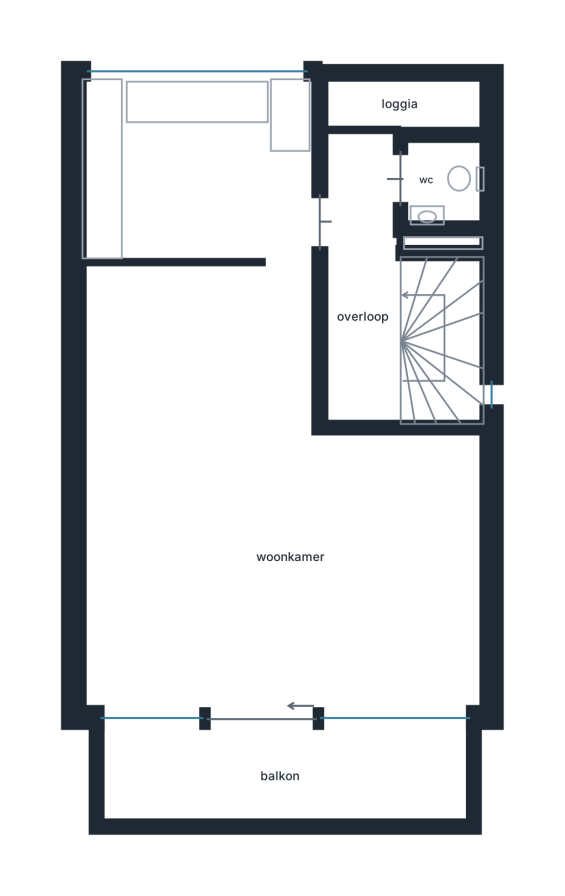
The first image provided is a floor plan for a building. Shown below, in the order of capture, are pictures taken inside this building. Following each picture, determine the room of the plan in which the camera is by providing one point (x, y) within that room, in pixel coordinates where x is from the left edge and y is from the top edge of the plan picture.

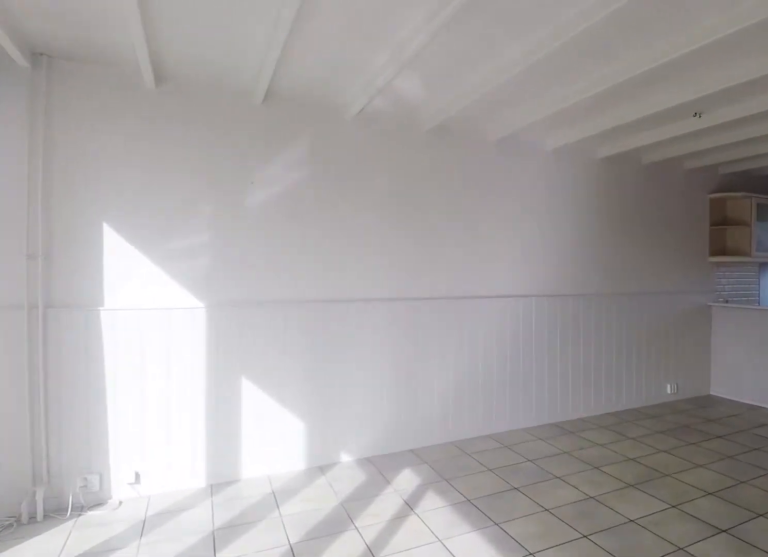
(258, 509)
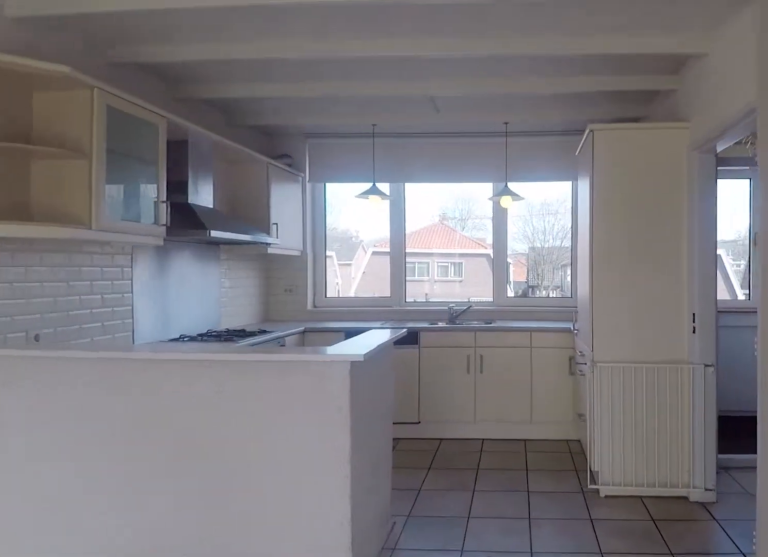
(260, 517)
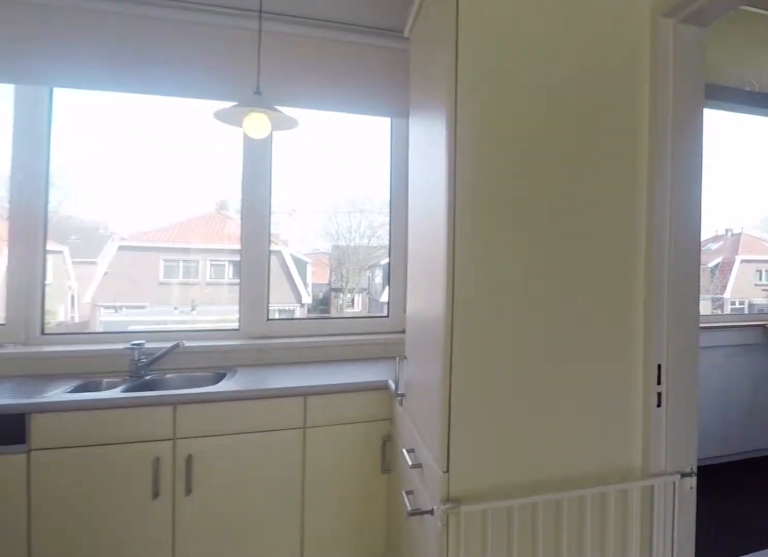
(173, 131)
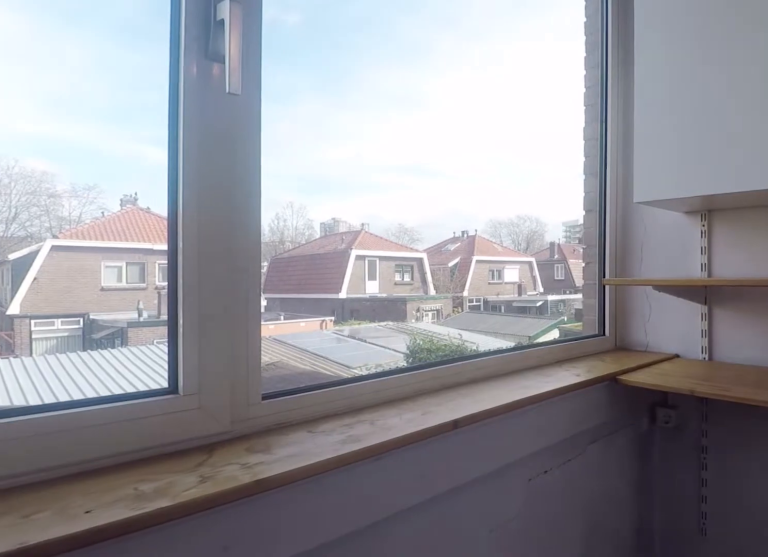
(403, 106)
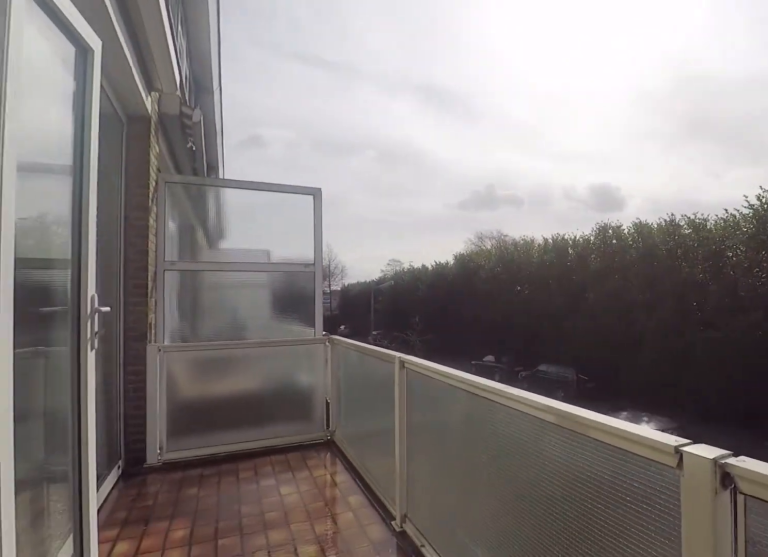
(284, 774)
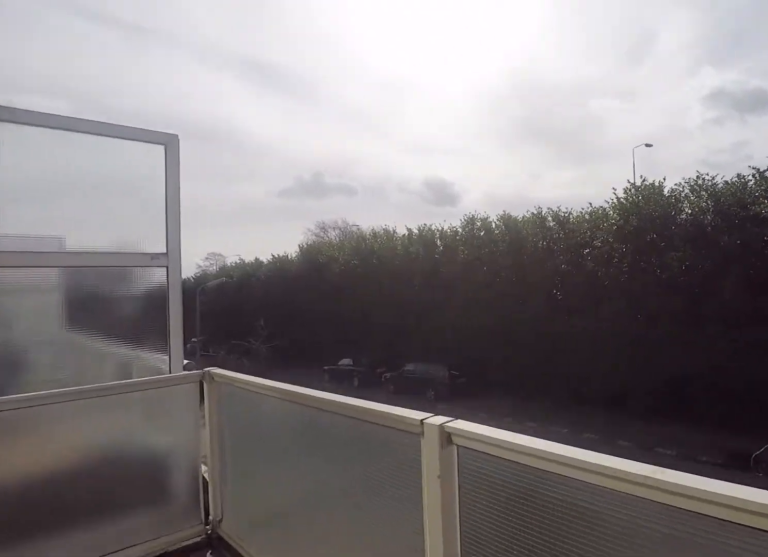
(284, 774)
